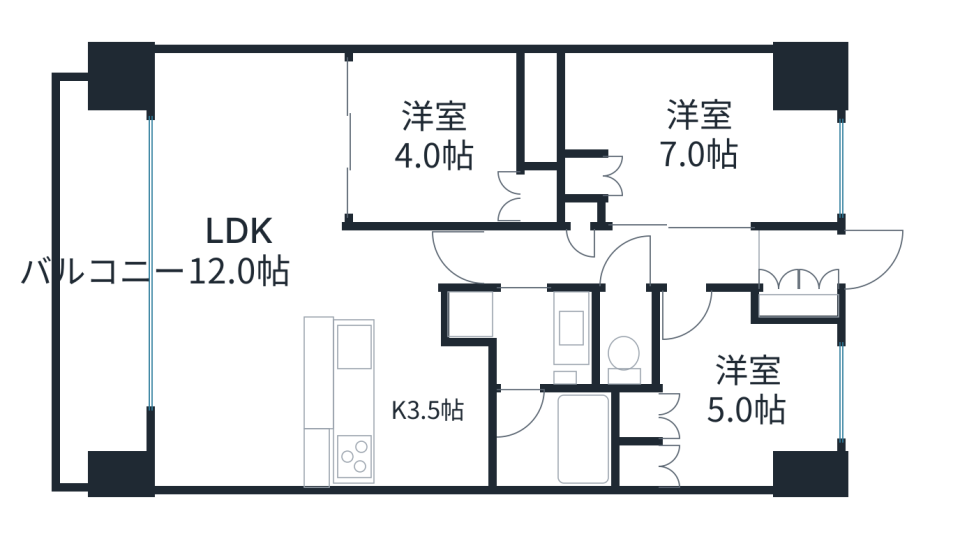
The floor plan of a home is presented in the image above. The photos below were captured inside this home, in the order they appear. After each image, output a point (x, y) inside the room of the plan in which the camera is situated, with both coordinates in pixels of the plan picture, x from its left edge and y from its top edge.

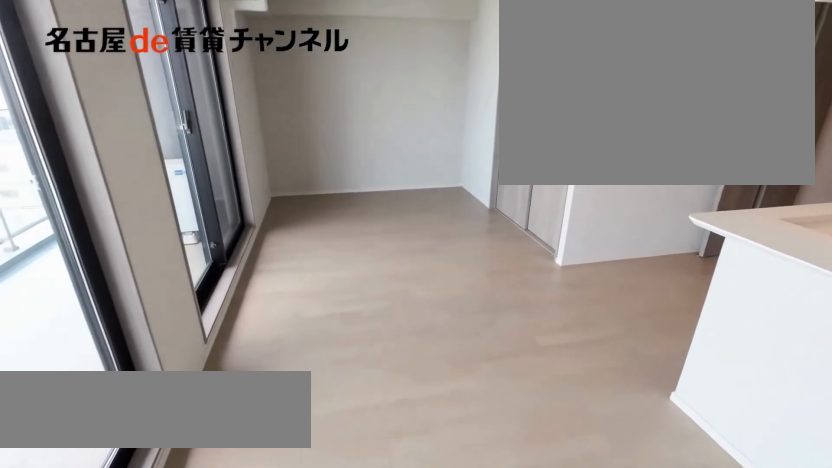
(240, 256)
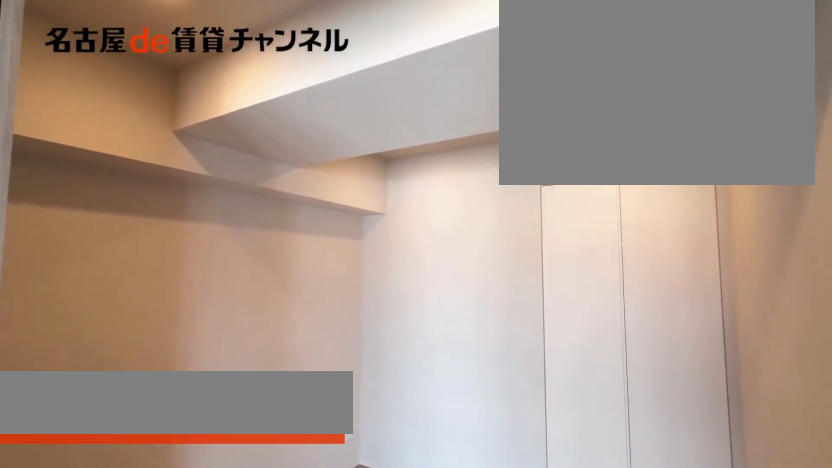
(433, 142)
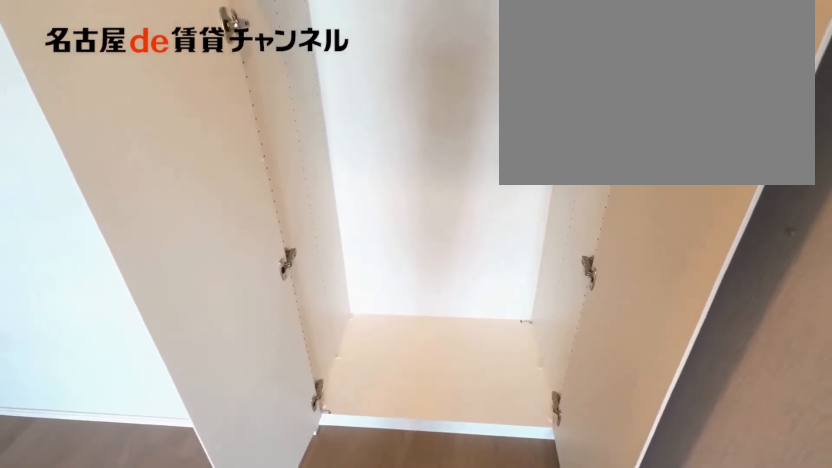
(542, 198)
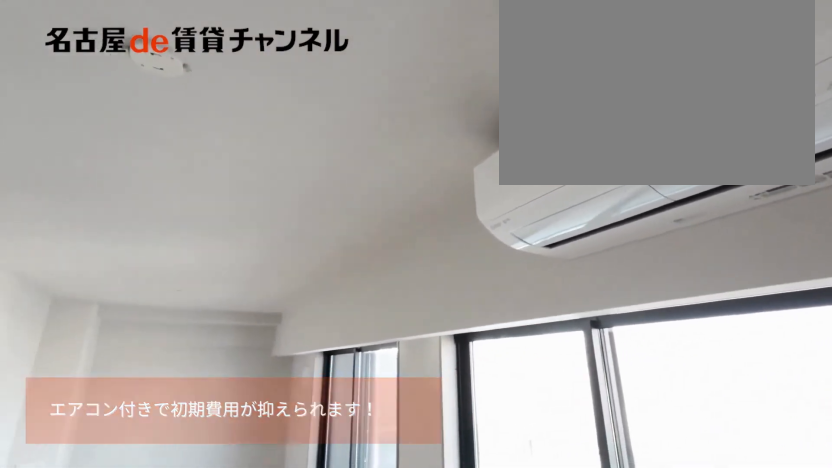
(240, 256)
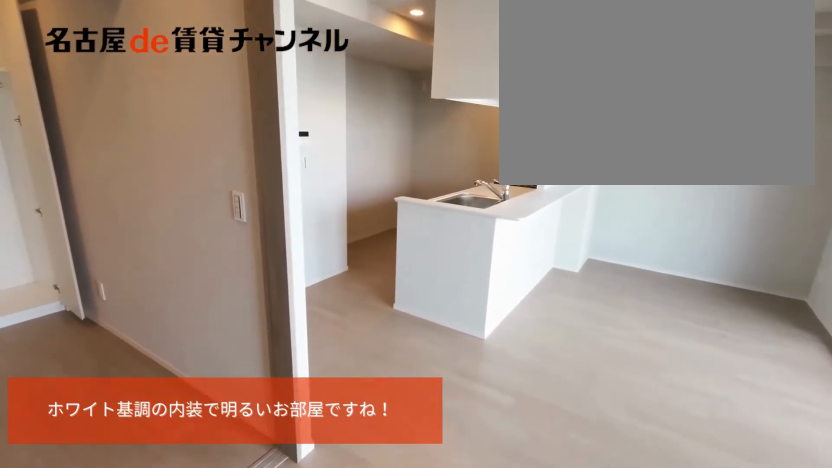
(240, 256)
